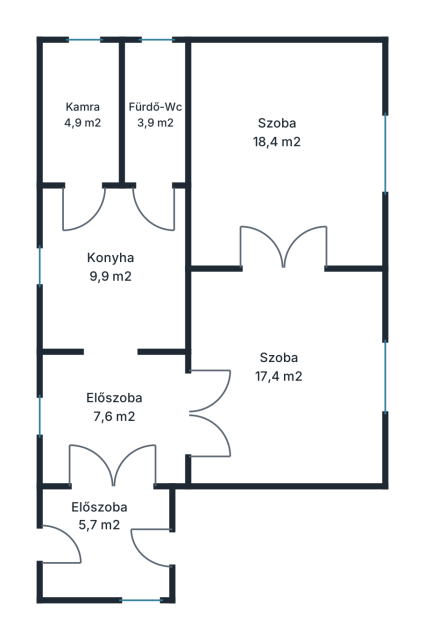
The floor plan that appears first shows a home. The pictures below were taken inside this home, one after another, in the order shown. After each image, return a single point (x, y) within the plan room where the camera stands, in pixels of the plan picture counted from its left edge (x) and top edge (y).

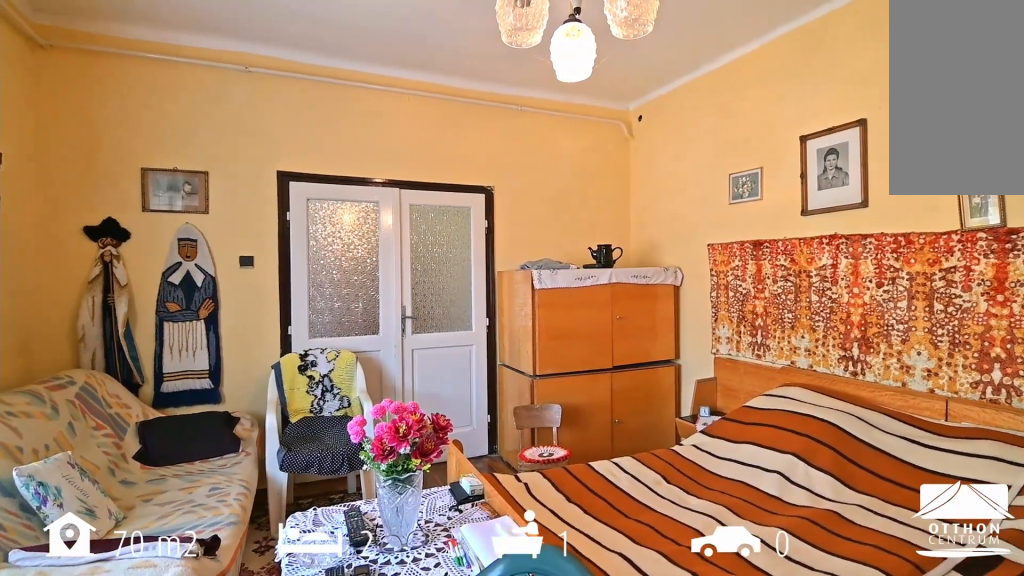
(287, 152)
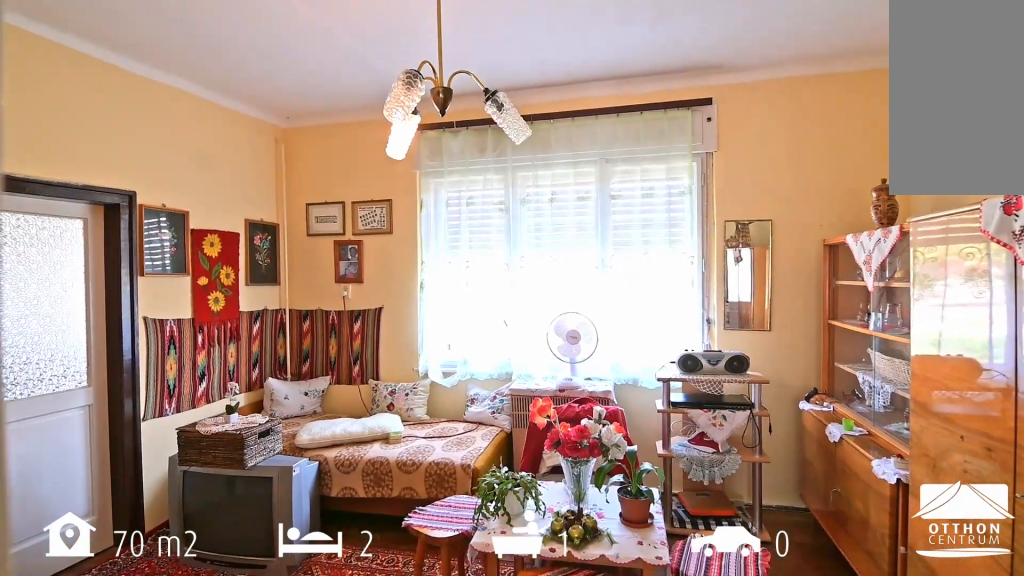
(287, 373)
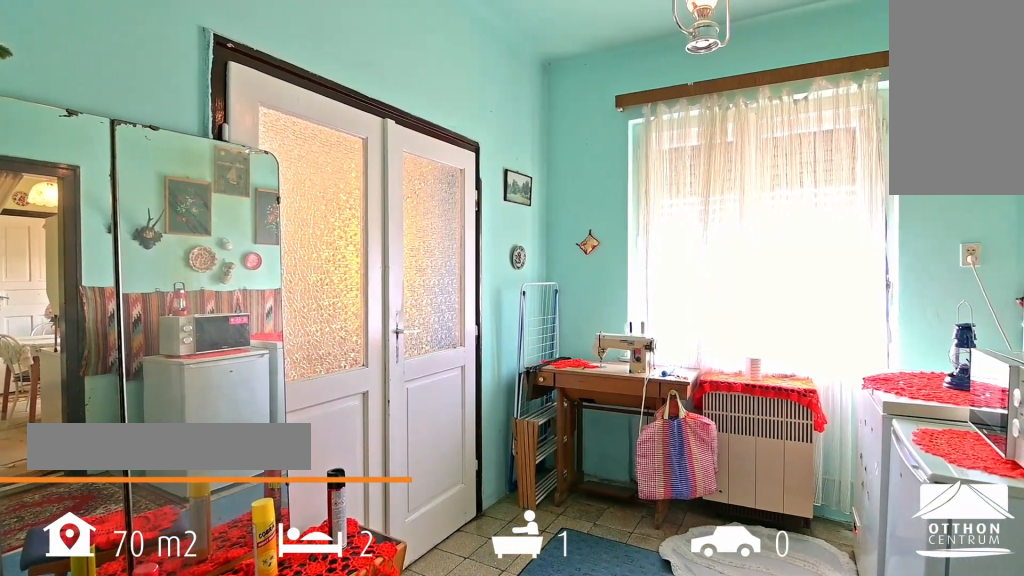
(116, 425)
